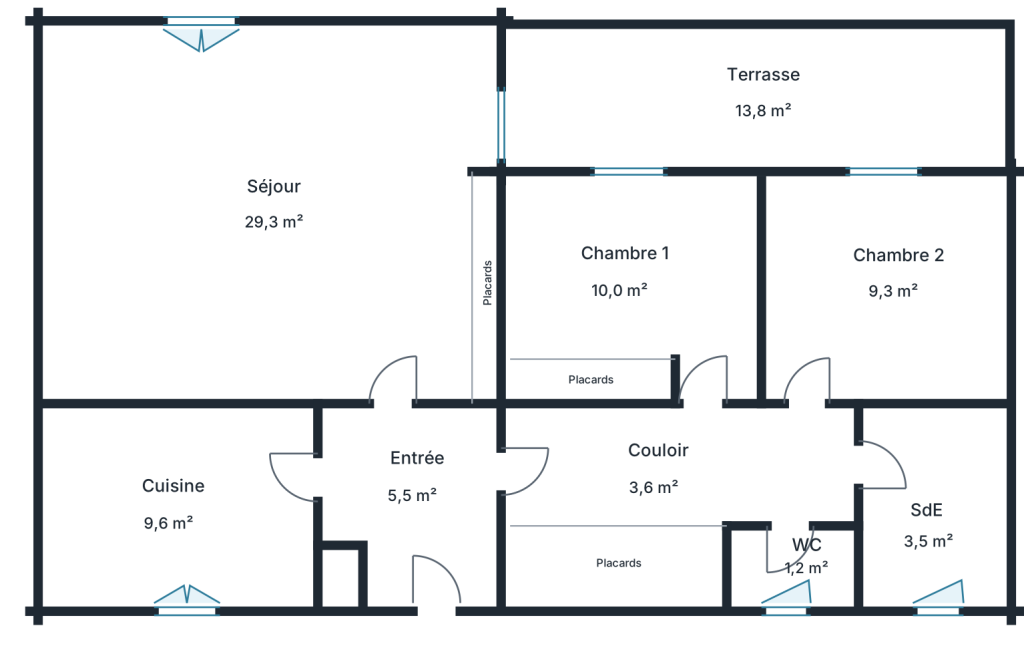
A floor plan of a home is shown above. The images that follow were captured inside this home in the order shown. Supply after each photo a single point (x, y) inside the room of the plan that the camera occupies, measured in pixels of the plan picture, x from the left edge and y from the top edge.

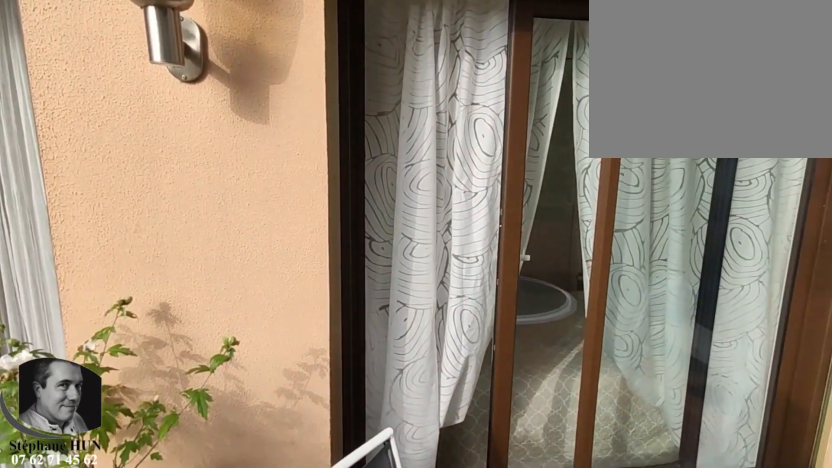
(760, 90)
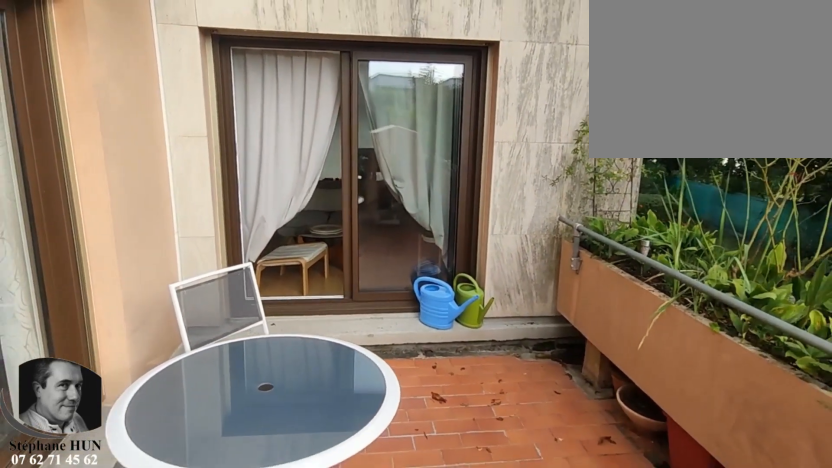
(760, 90)
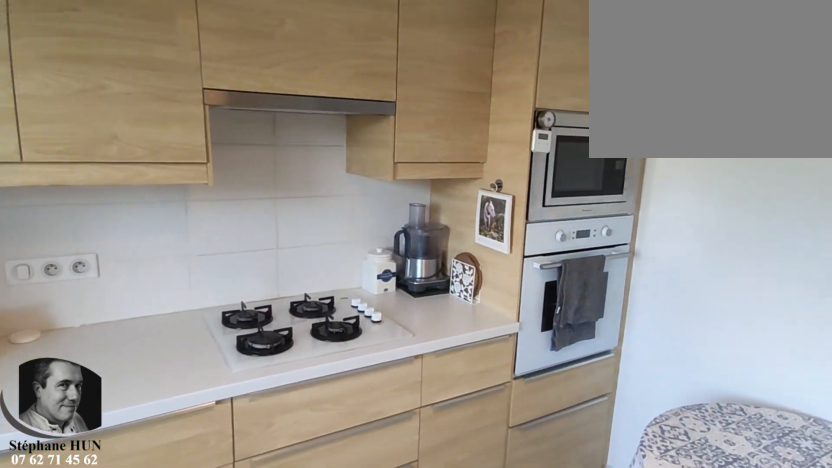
(177, 505)
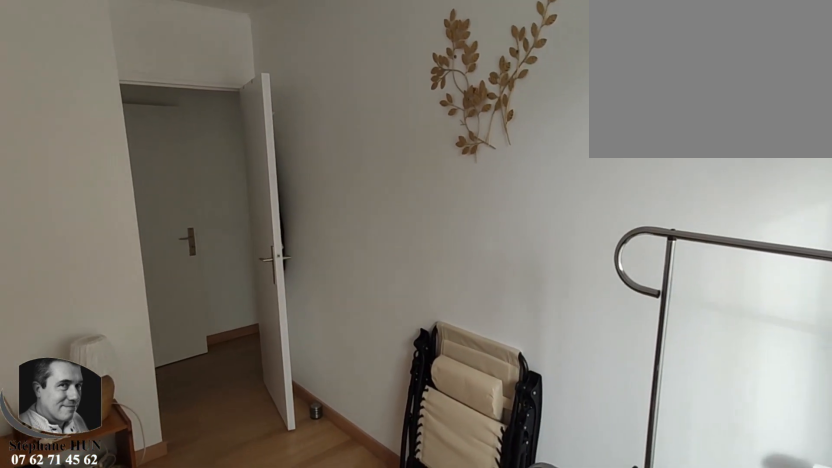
(887, 291)
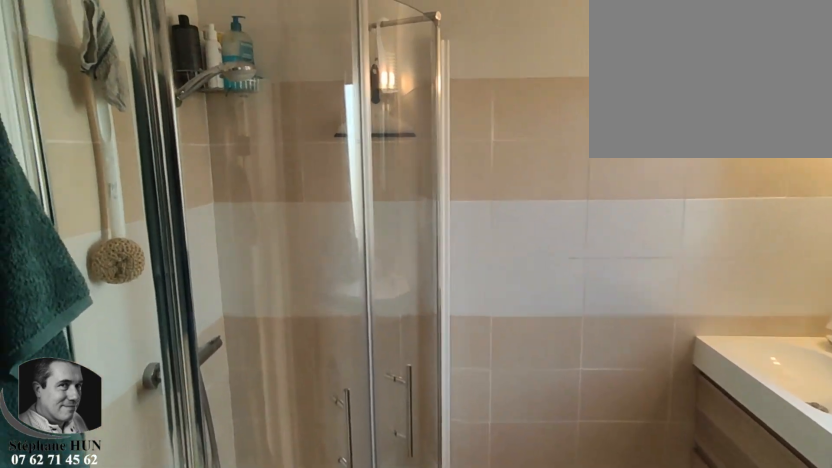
(931, 506)
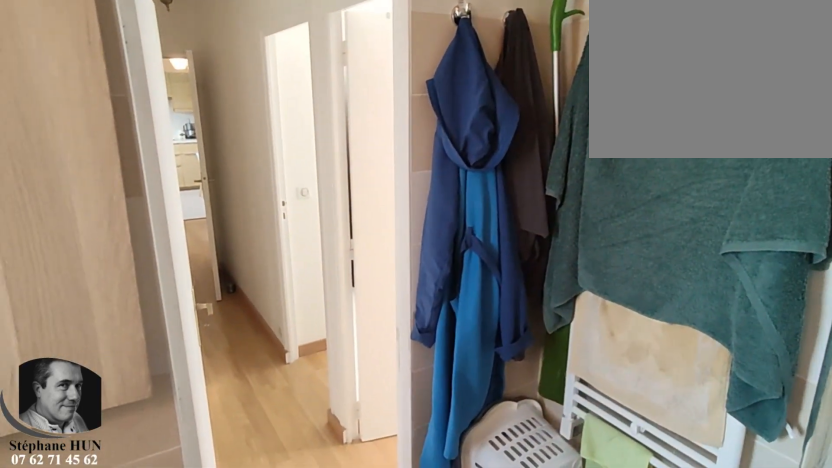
(931, 506)
